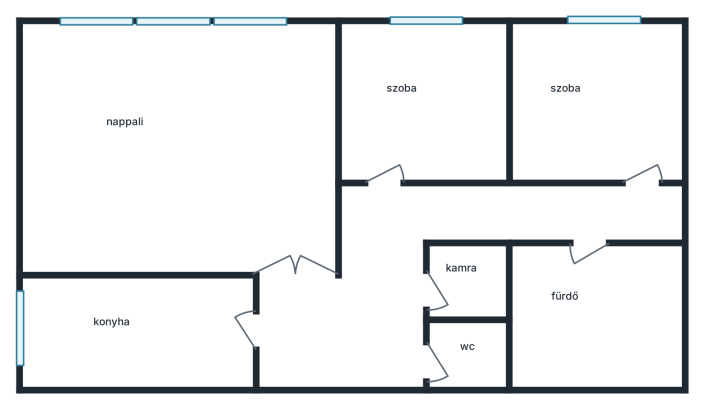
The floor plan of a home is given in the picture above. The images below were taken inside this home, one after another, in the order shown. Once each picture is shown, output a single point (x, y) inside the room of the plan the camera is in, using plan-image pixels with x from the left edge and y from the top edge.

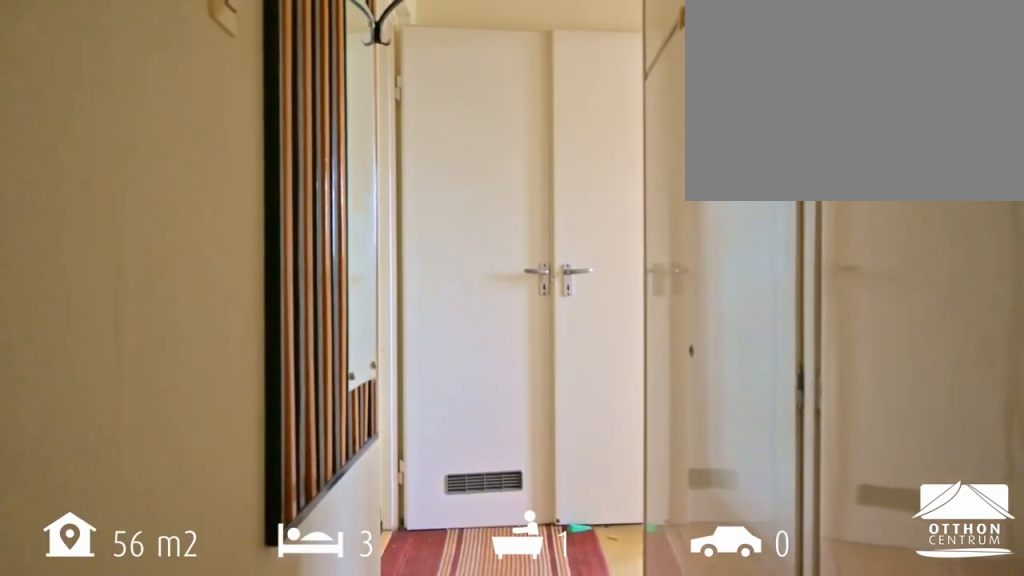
(380, 231)
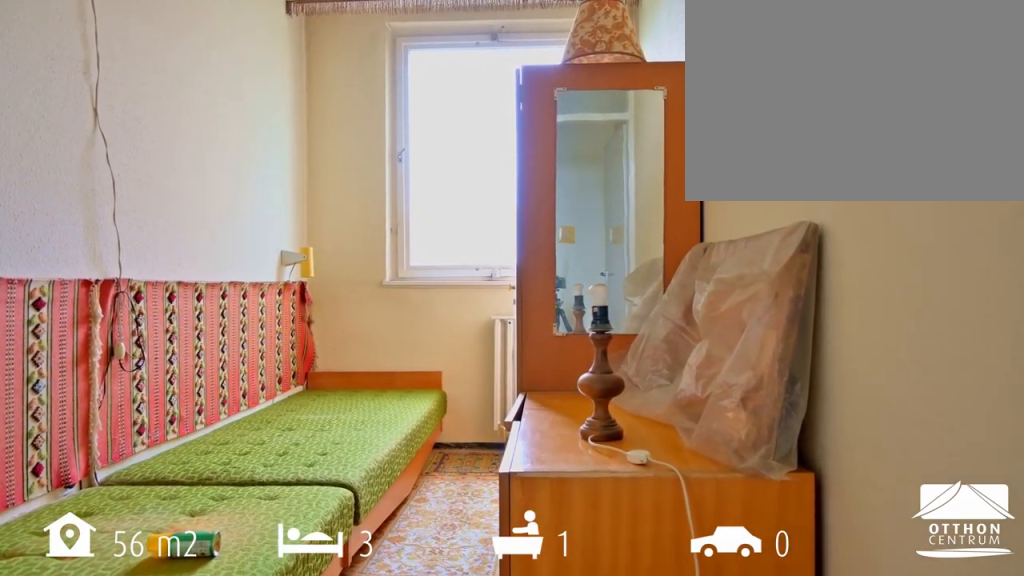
(598, 105)
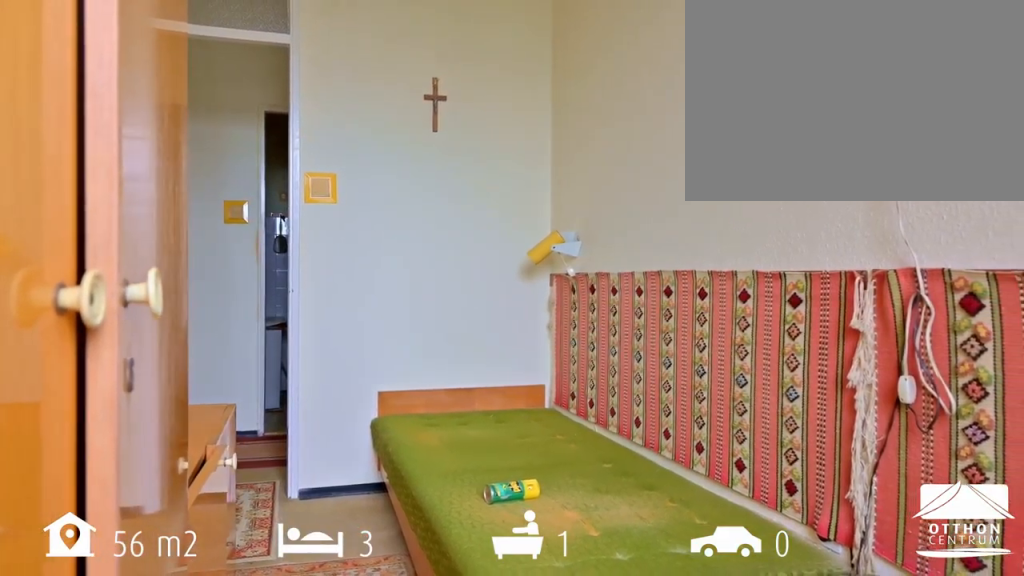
(598, 104)
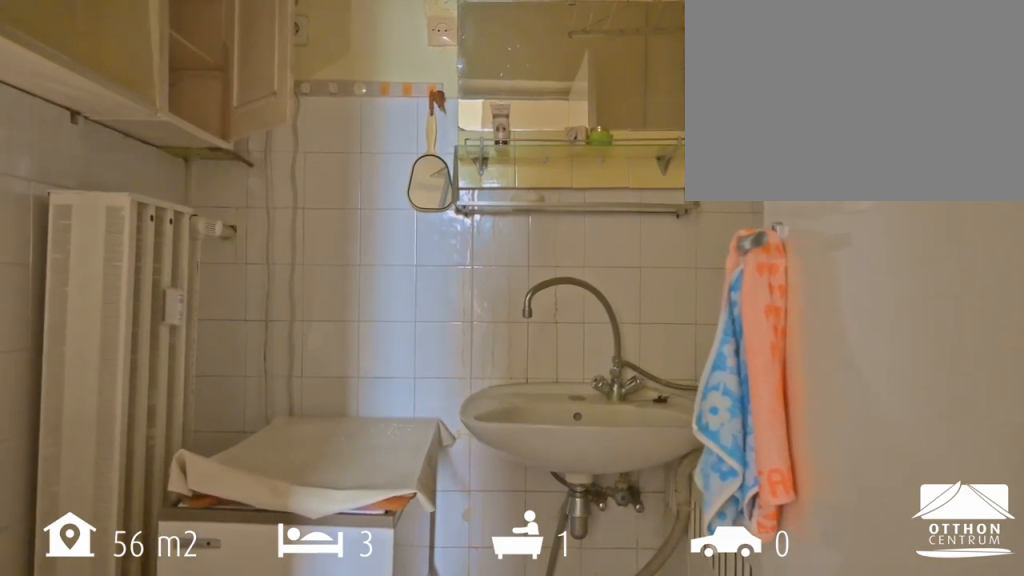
(599, 327)
